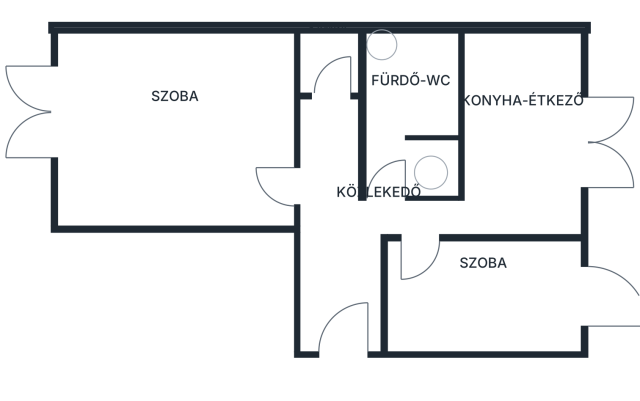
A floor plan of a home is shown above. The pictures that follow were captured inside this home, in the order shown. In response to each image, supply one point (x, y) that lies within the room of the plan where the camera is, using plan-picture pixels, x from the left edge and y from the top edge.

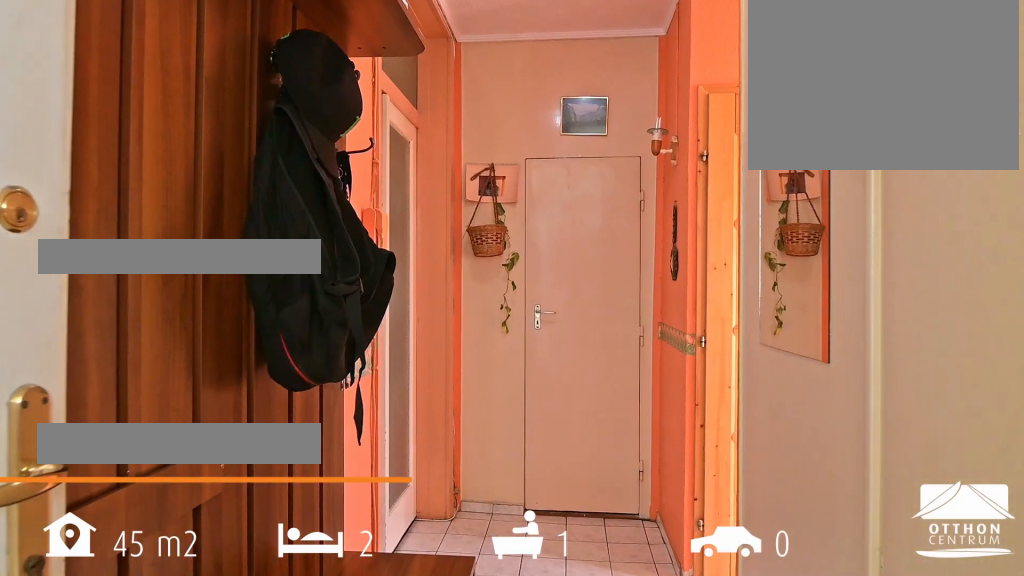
(332, 210)
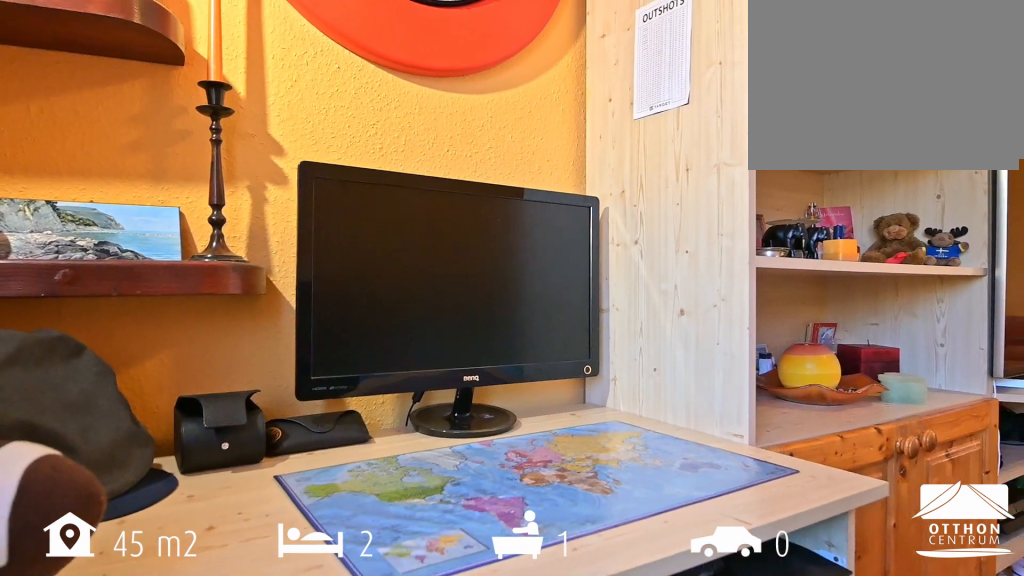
(183, 130)
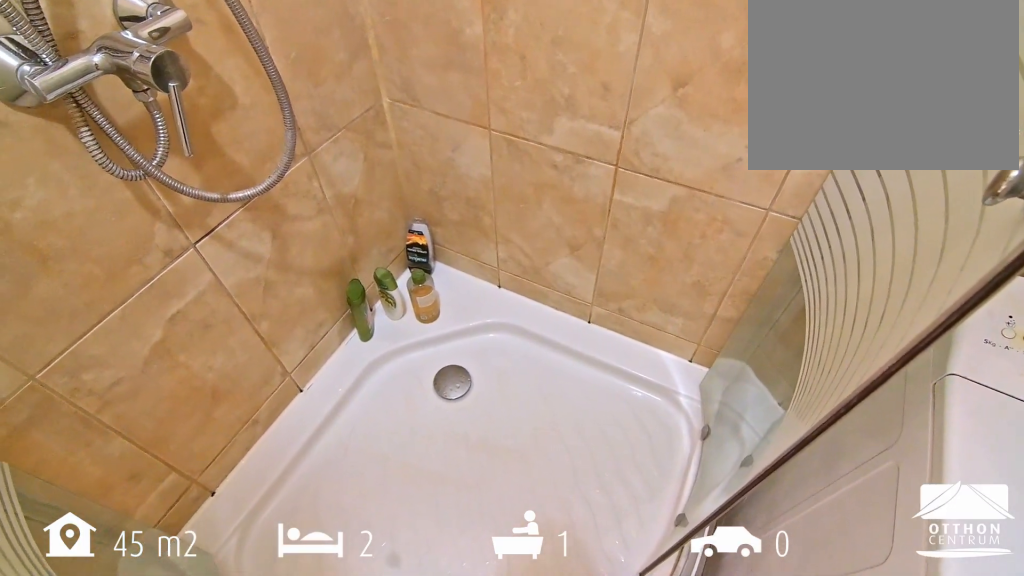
(408, 119)
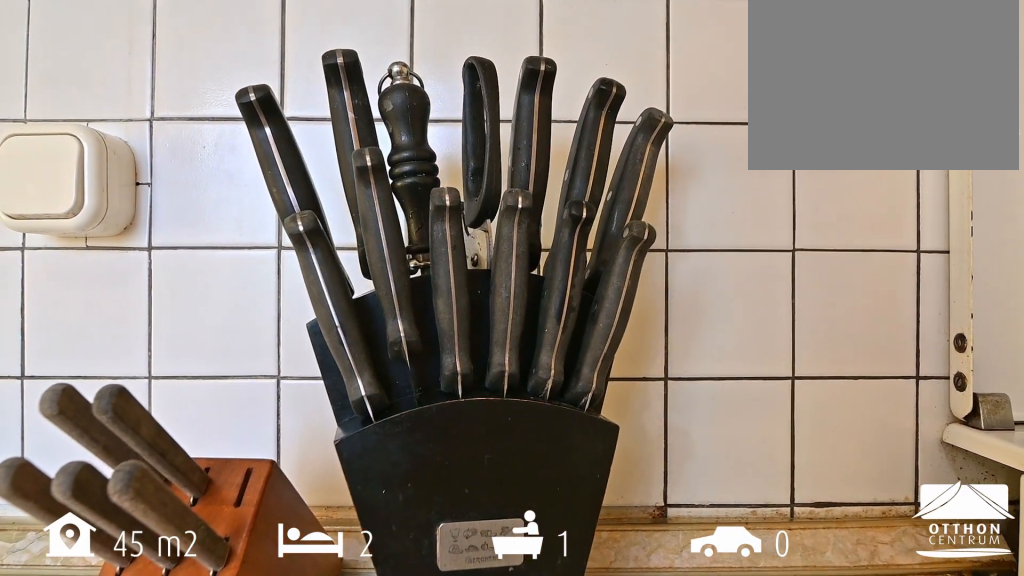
(517, 141)
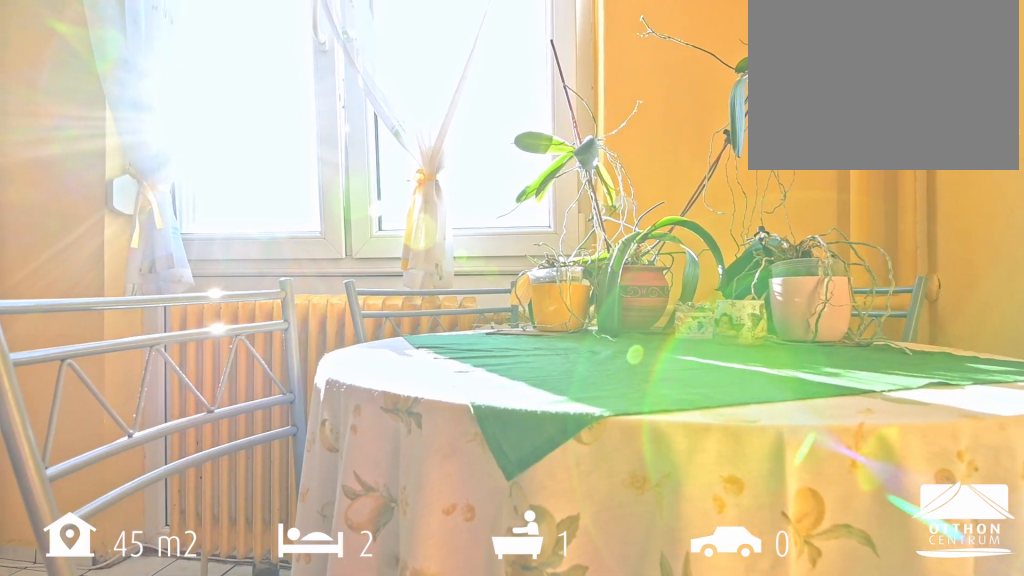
(517, 141)
